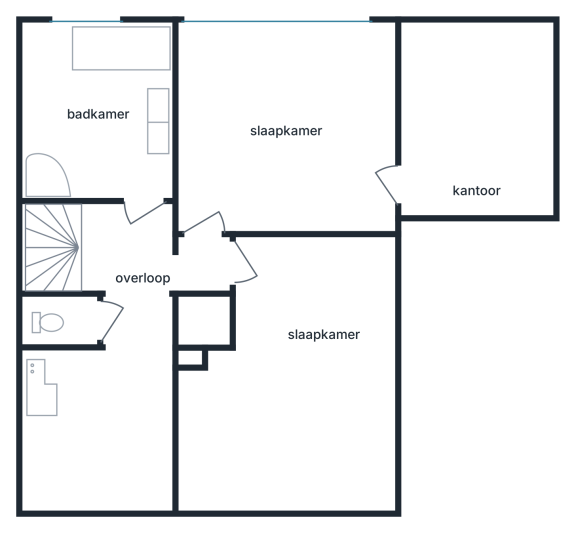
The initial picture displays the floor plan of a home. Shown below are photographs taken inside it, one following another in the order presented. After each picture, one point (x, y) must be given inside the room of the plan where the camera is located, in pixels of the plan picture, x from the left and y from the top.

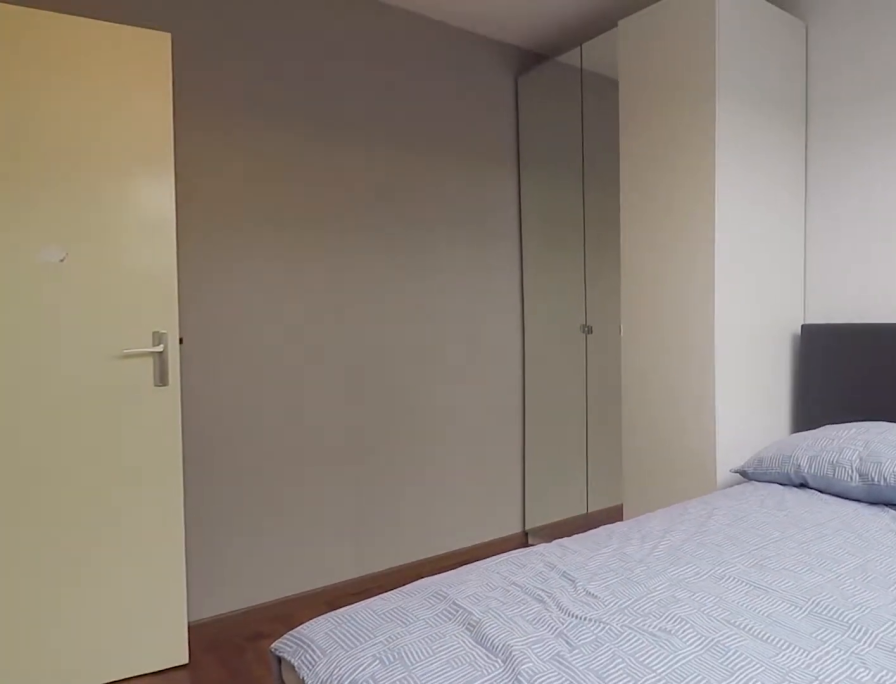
(302, 338)
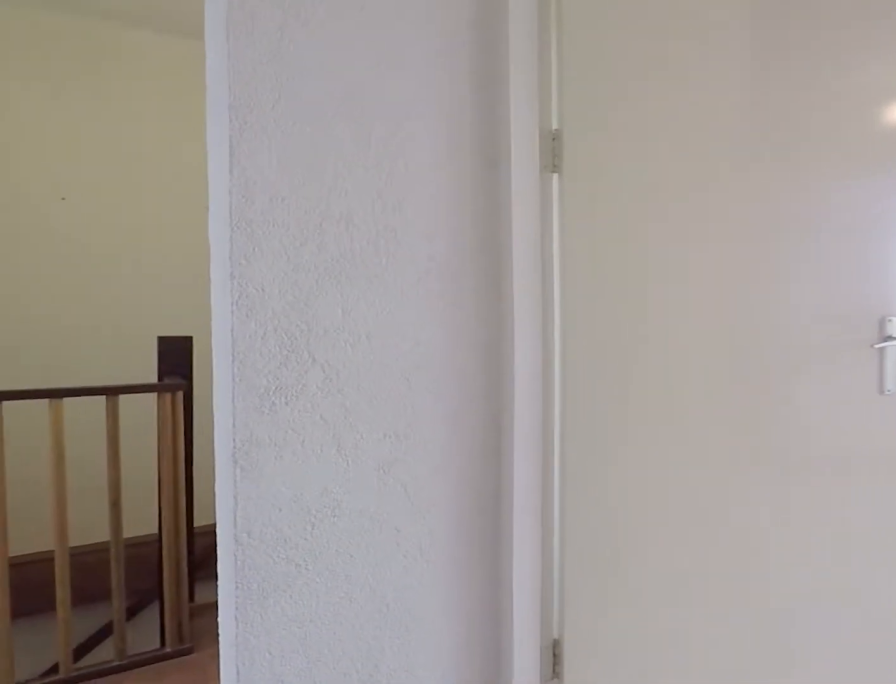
(126, 319)
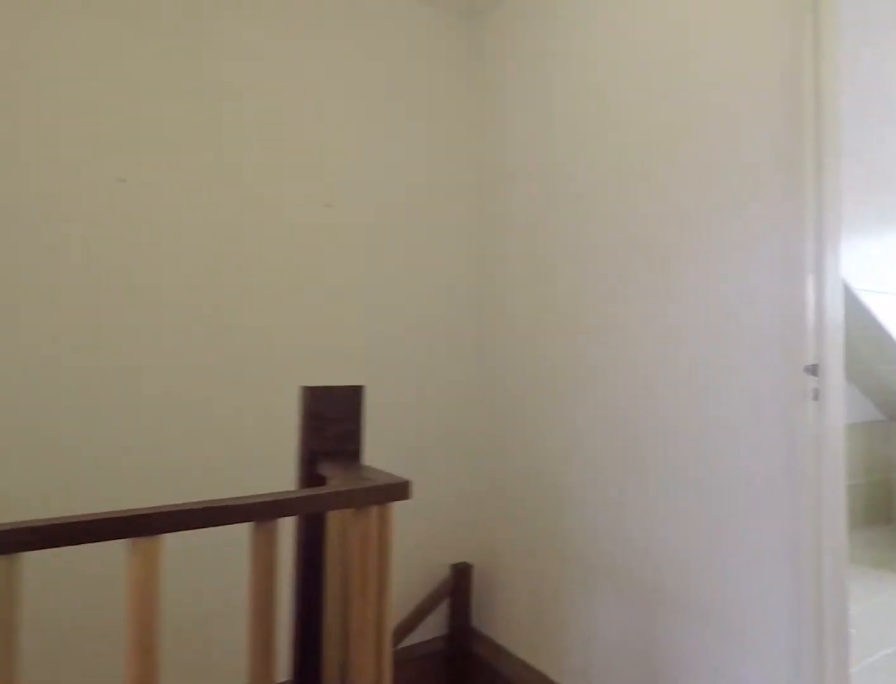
(126, 319)
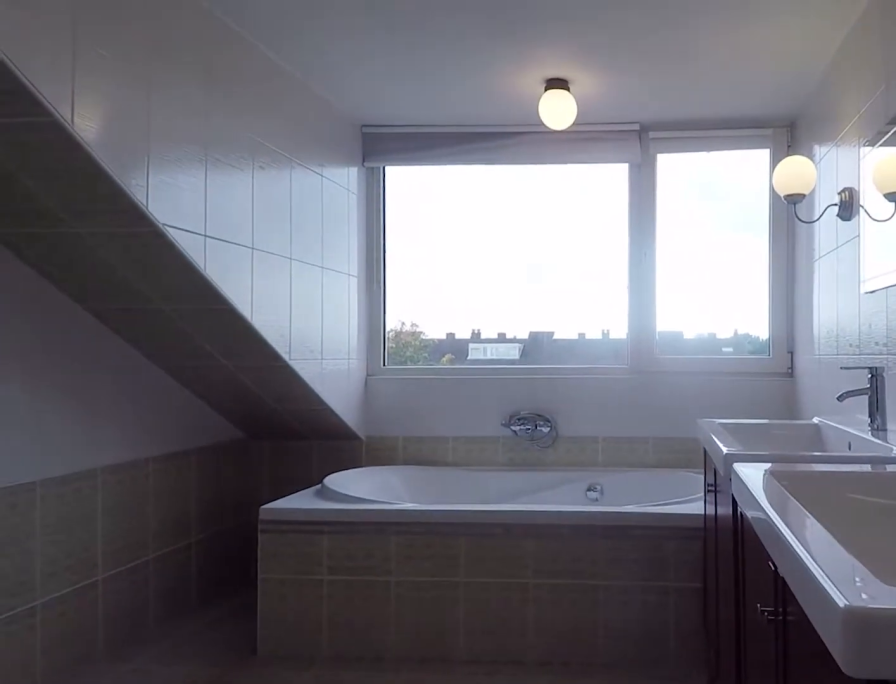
(103, 114)
